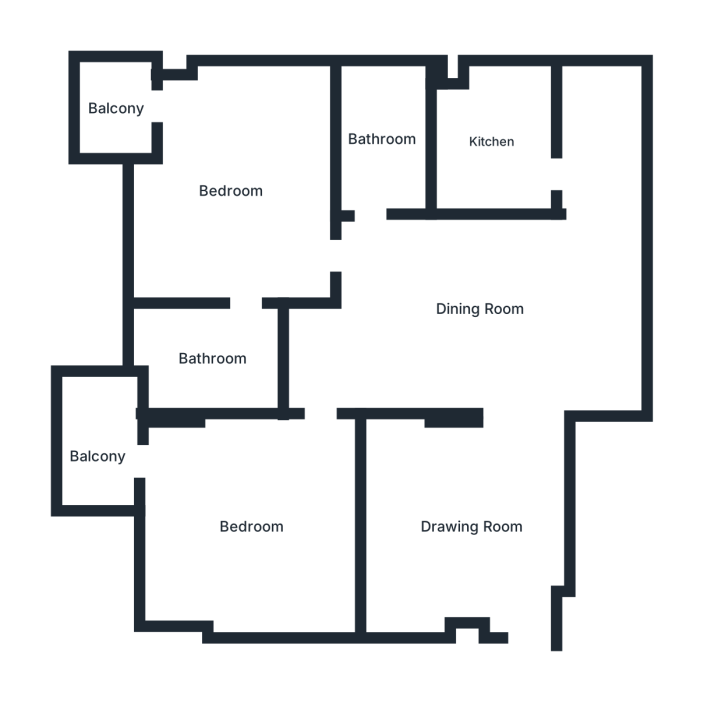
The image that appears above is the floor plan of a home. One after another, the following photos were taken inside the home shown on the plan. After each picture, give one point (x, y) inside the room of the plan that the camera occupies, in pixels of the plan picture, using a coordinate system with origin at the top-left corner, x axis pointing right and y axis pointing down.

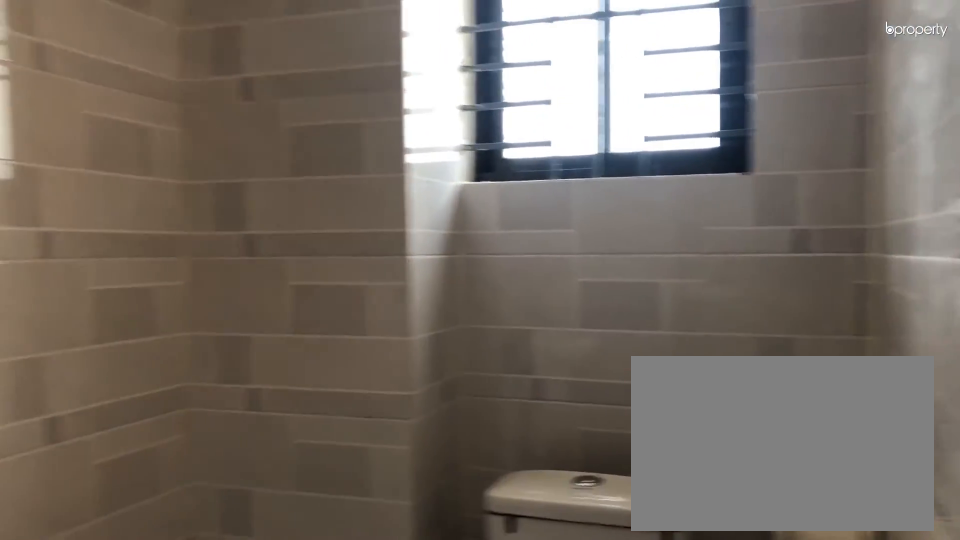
(215, 361)
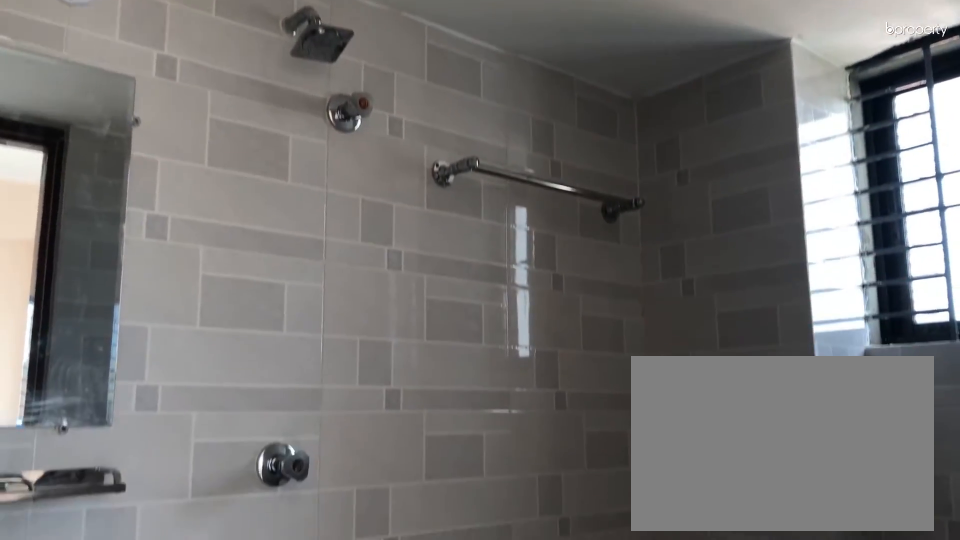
(215, 362)
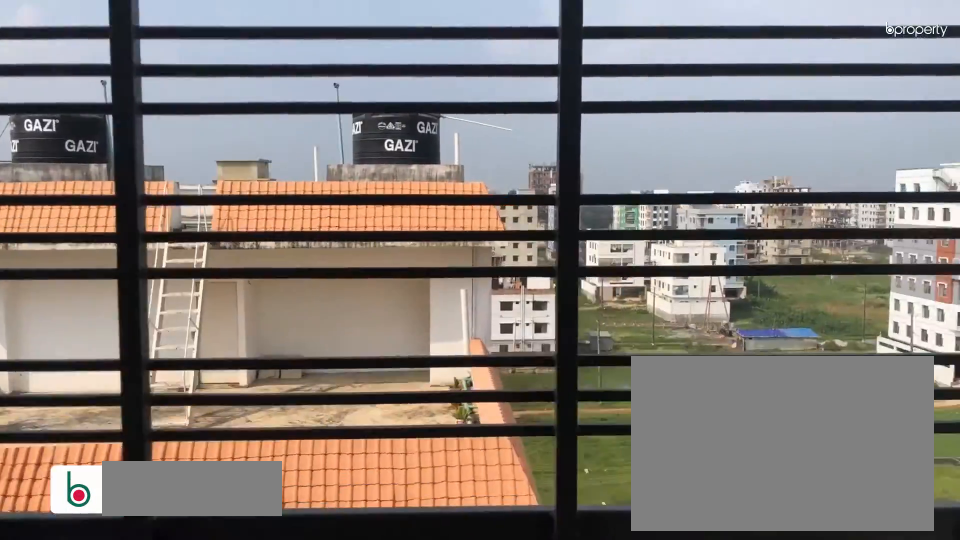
(114, 110)
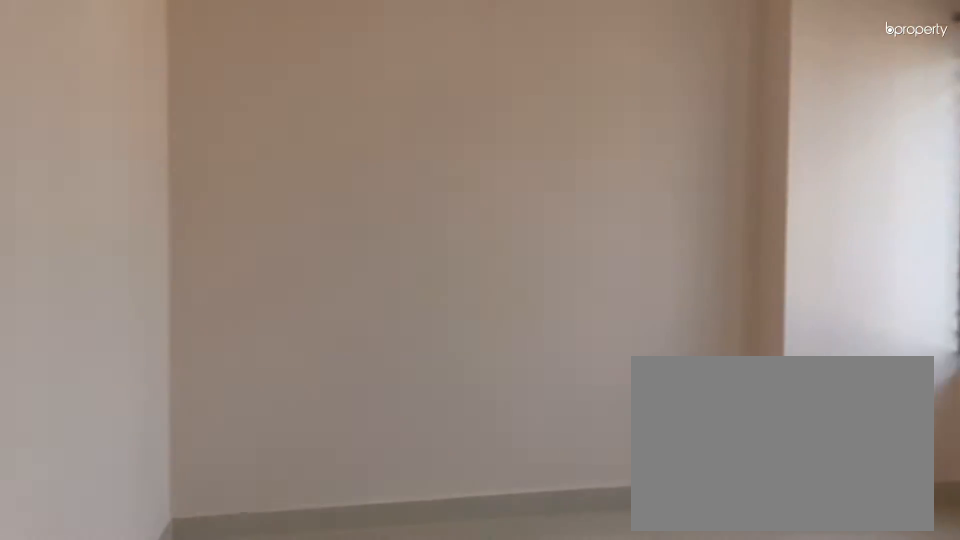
(251, 525)
